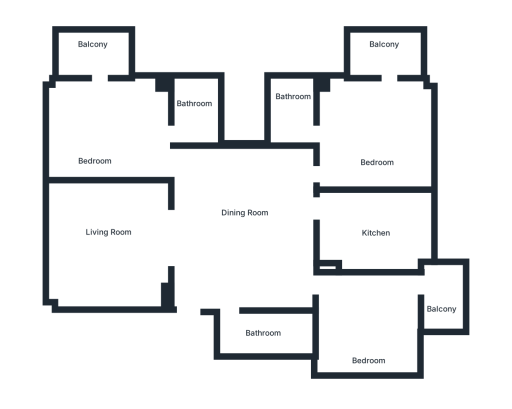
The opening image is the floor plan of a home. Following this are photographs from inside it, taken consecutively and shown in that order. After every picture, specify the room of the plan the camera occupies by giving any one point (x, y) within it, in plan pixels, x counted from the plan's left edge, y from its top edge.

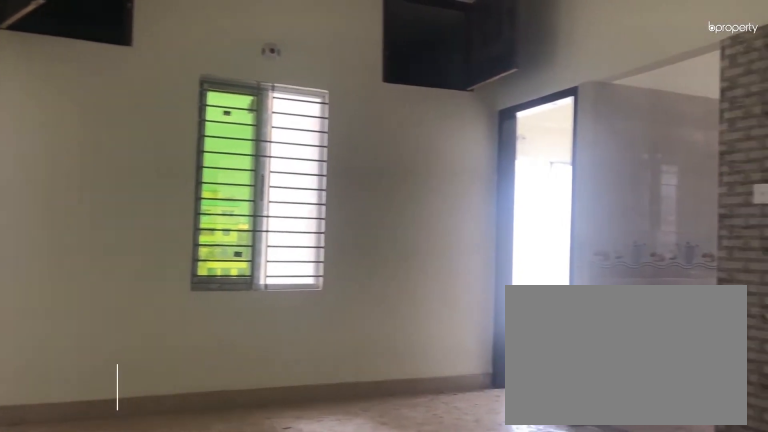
(248, 228)
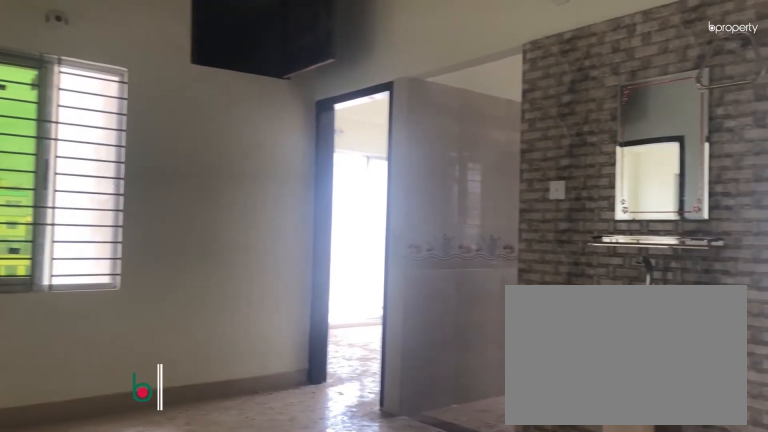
(248, 228)
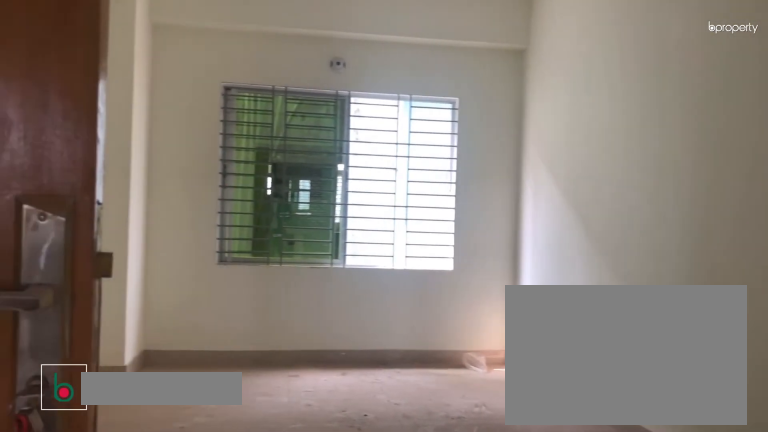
(110, 246)
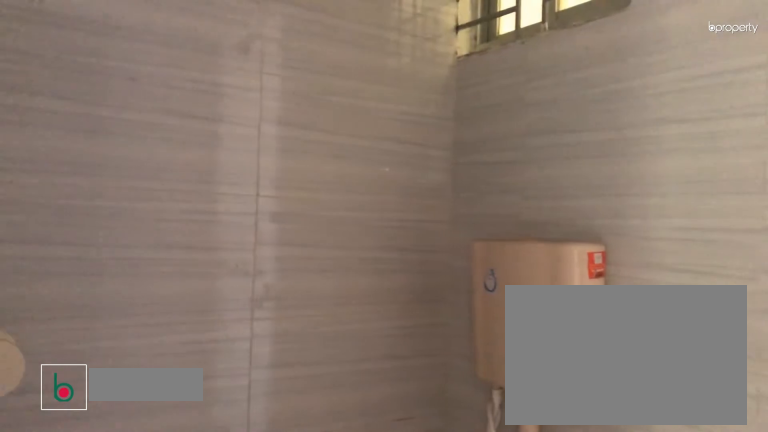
(259, 332)
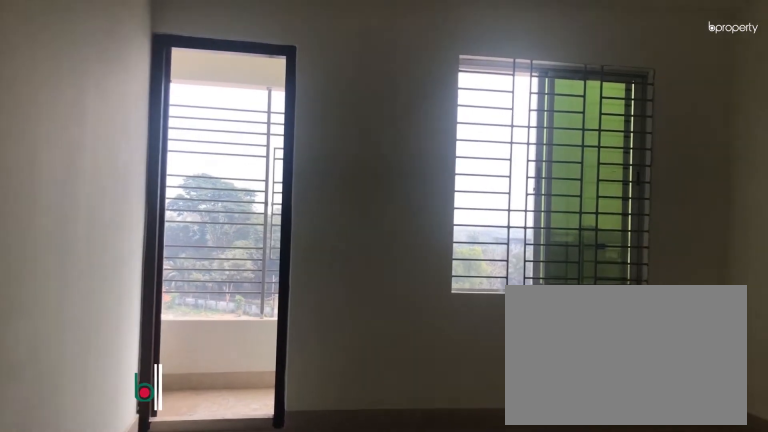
(369, 335)
